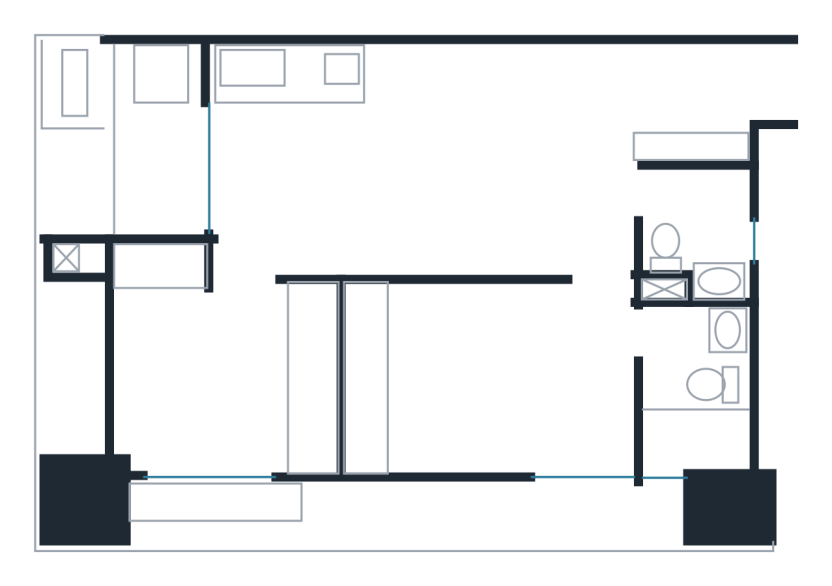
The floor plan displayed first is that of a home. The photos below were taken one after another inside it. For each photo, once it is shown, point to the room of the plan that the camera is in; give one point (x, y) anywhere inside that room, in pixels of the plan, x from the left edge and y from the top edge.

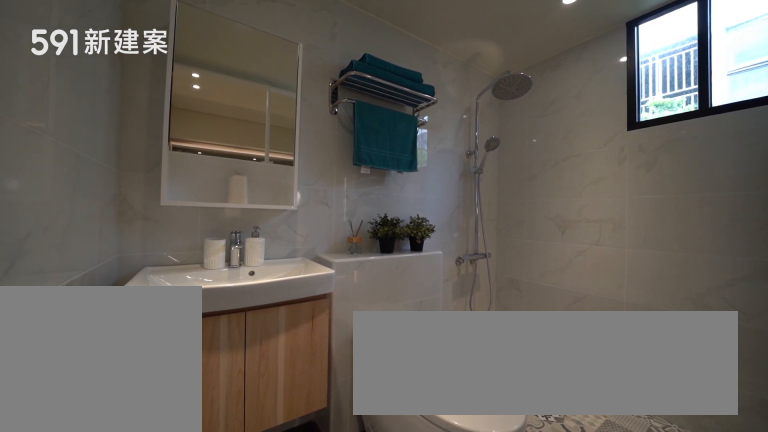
(696, 395)
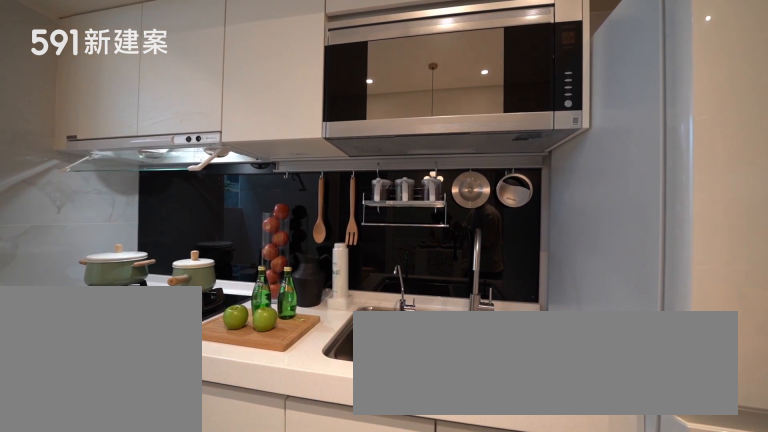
(315, 103)
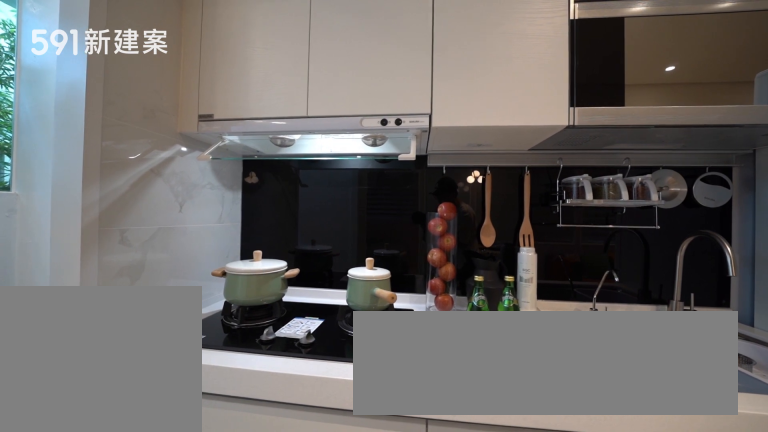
(315, 103)
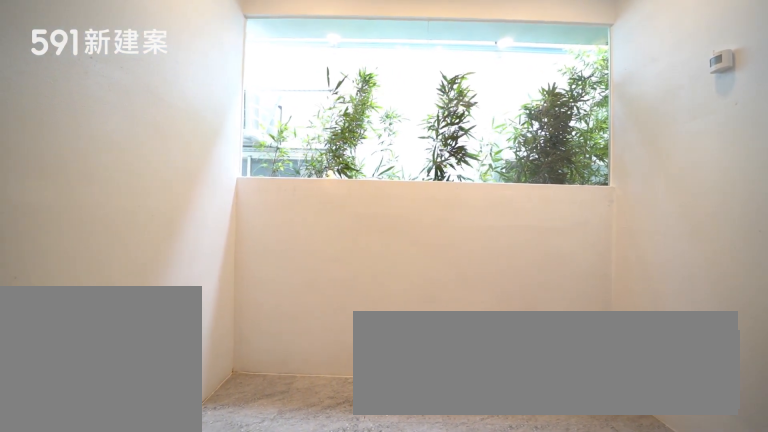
(150, 135)
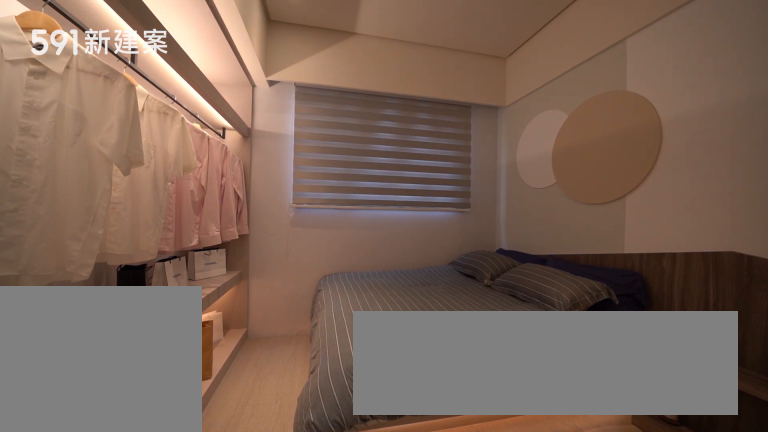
(218, 370)
